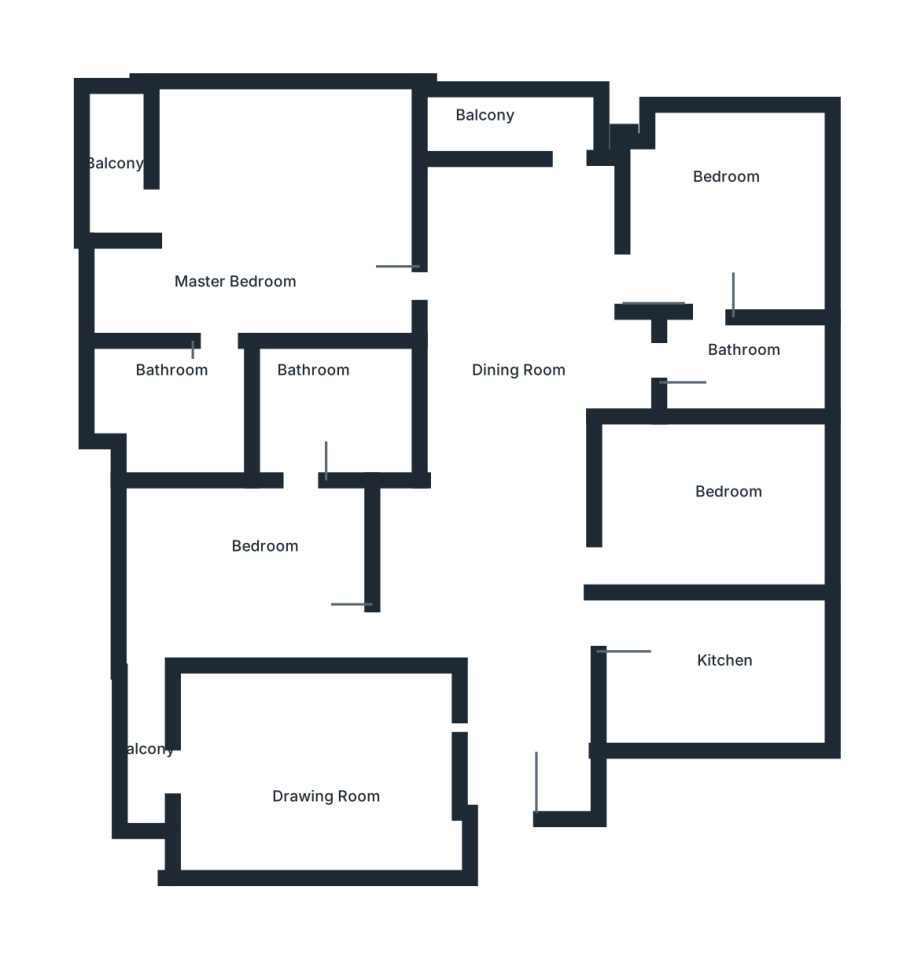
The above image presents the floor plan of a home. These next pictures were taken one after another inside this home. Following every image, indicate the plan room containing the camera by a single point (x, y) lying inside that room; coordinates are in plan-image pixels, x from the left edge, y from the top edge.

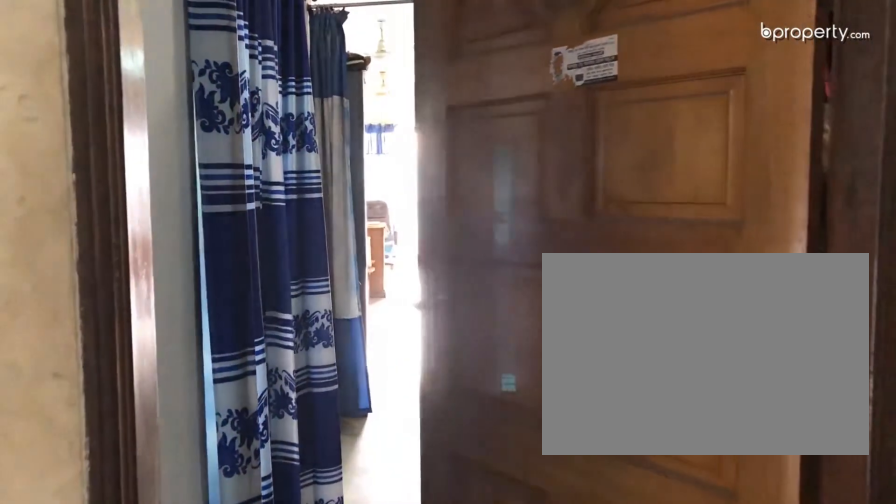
(529, 728)
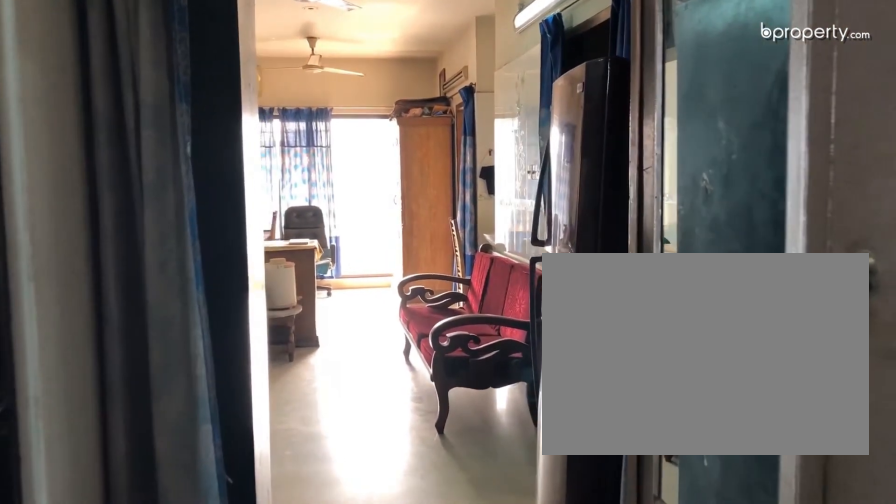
(529, 728)
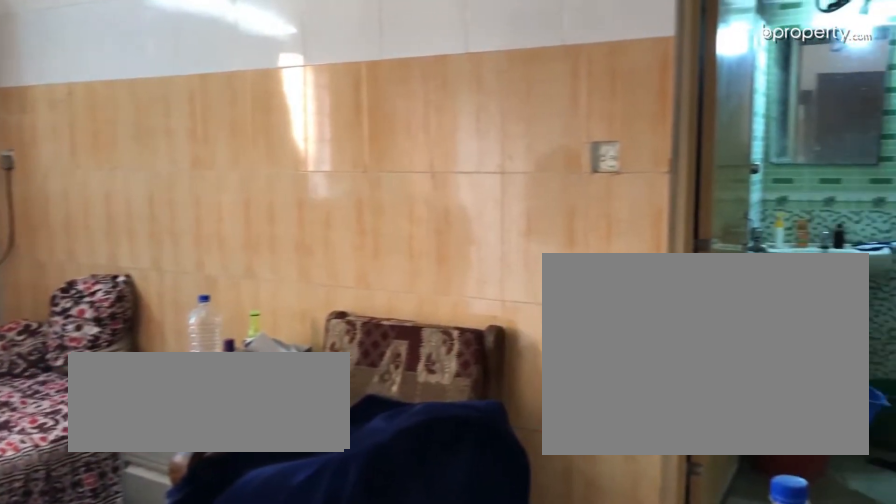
(276, 580)
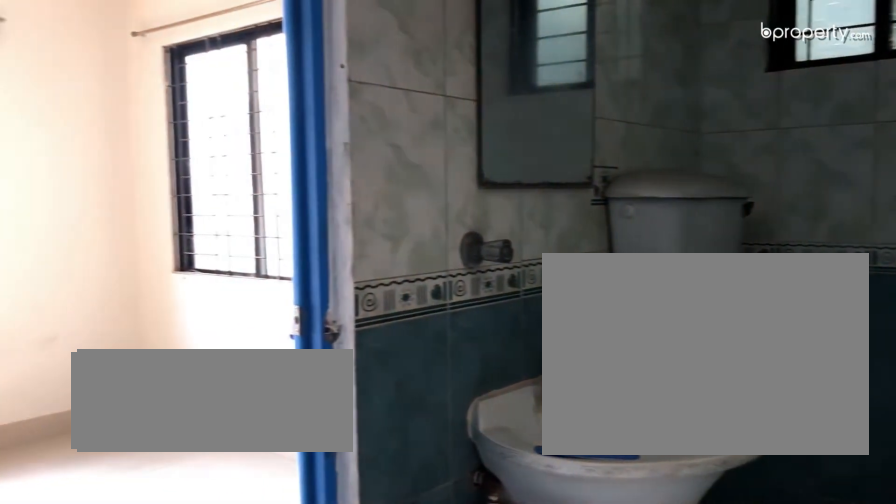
(734, 361)
